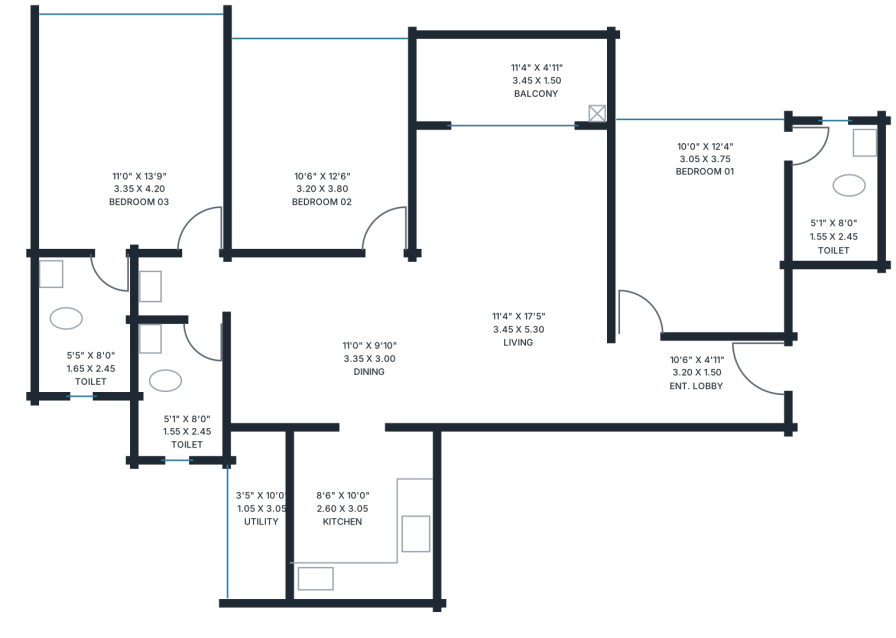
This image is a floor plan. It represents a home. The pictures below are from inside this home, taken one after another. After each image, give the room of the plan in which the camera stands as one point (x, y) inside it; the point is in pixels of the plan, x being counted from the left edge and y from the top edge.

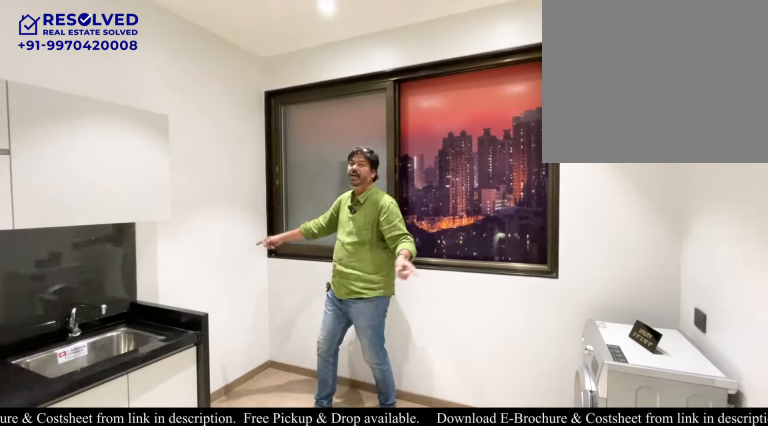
(259, 514)
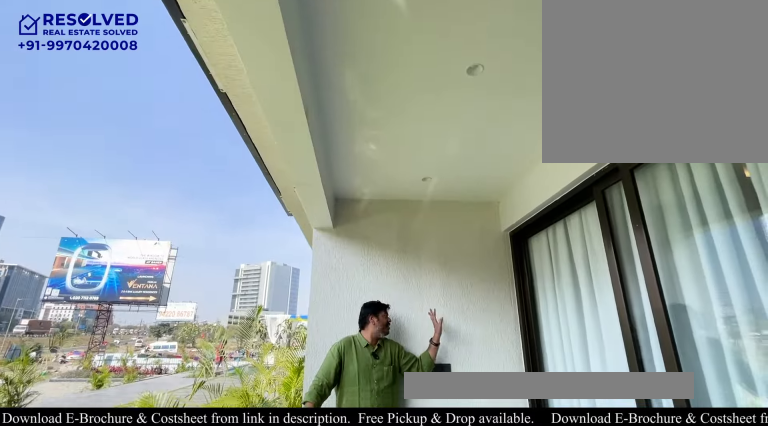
(509, 79)
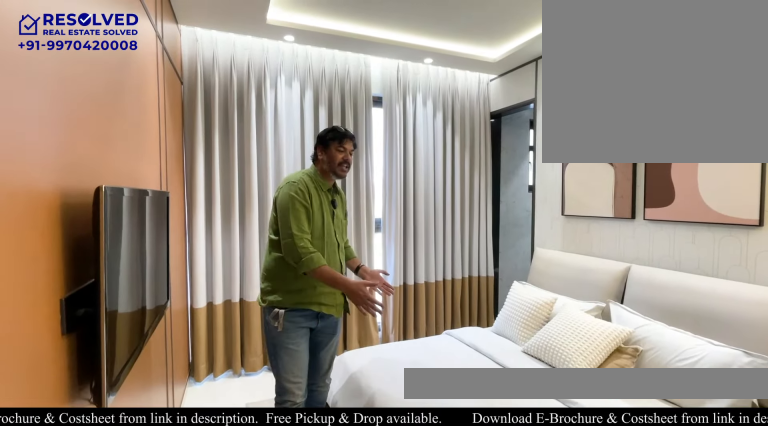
(700, 227)
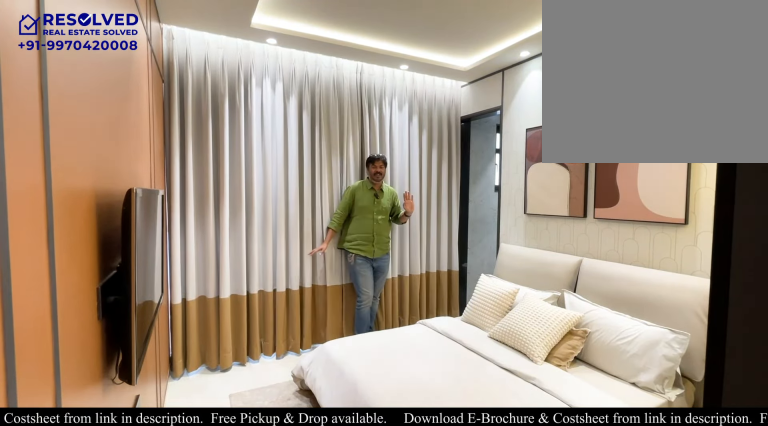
(700, 227)
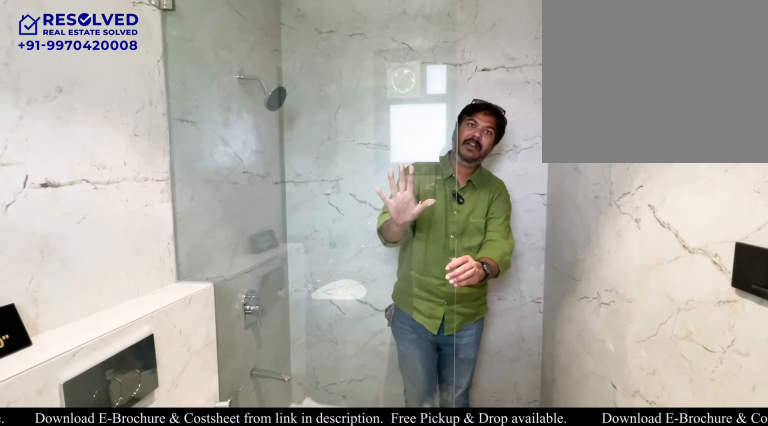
(833, 195)
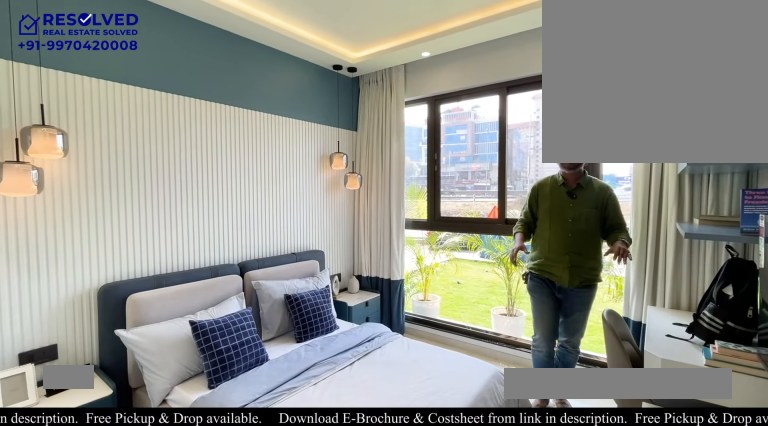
(320, 144)
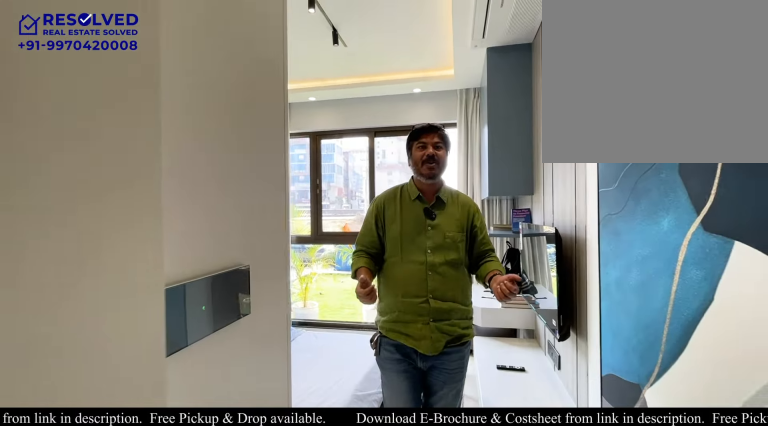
(319, 144)
